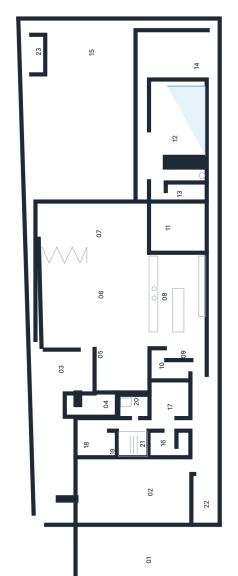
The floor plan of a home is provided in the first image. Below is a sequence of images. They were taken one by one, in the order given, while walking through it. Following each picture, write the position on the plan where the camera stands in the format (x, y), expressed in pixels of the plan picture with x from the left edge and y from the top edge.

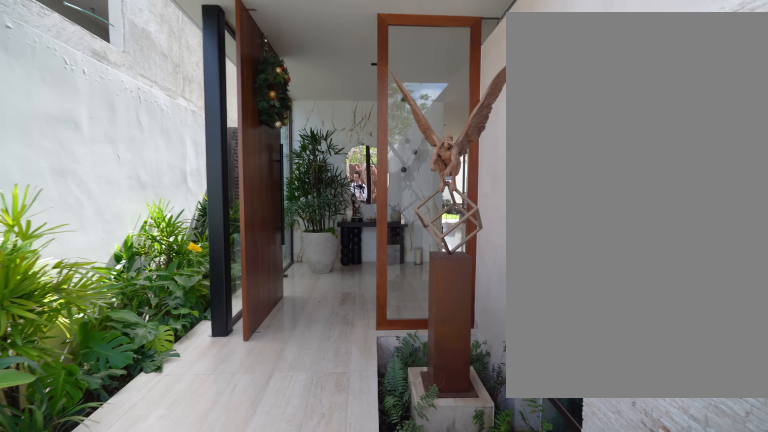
(54, 430)
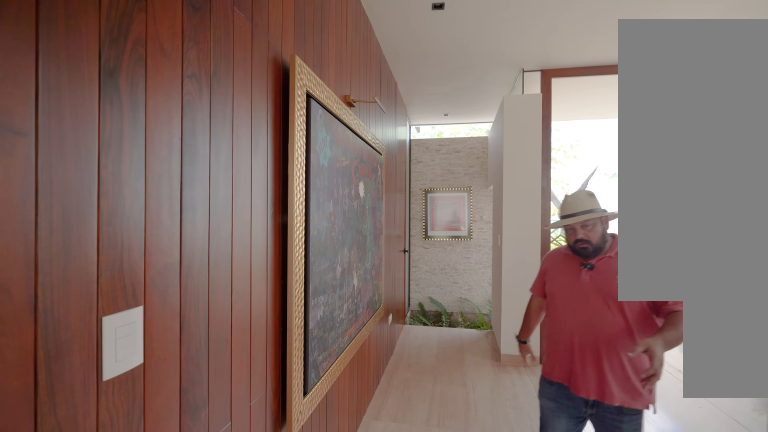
(81, 367)
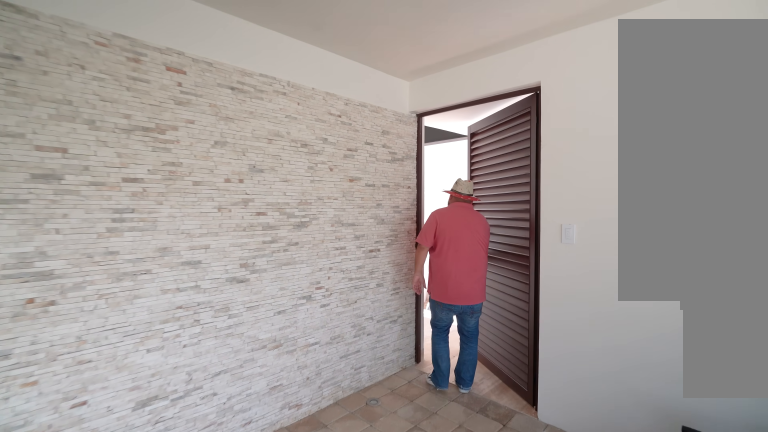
(147, 510)
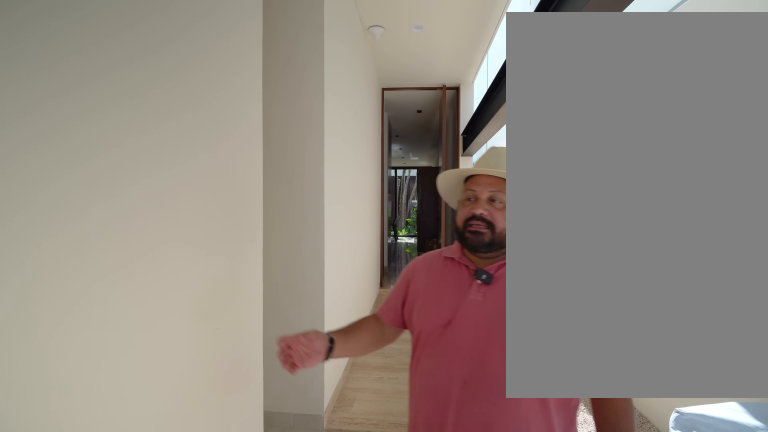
(200, 425)
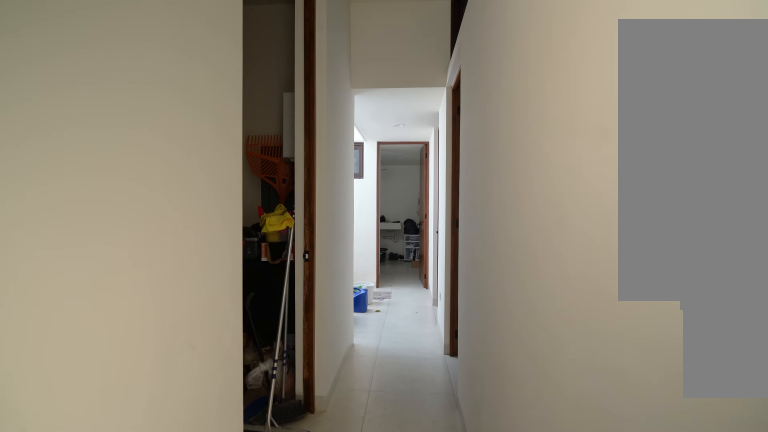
(200, 425)
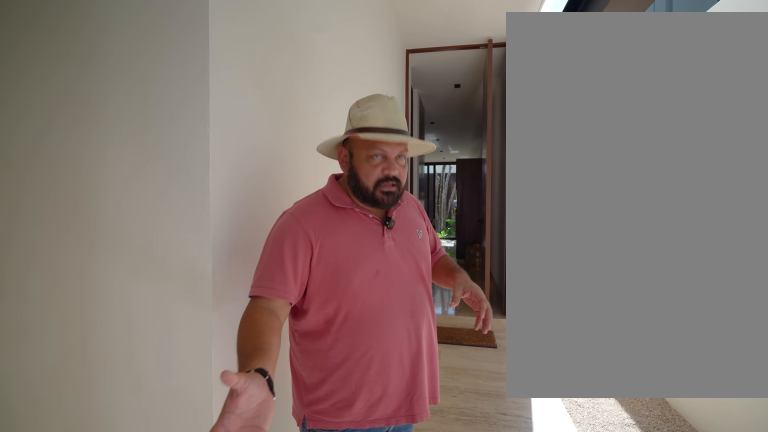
(197, 422)
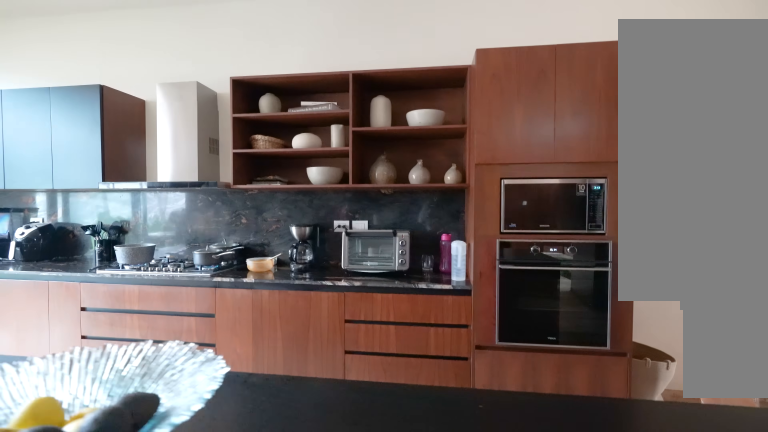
(161, 265)
